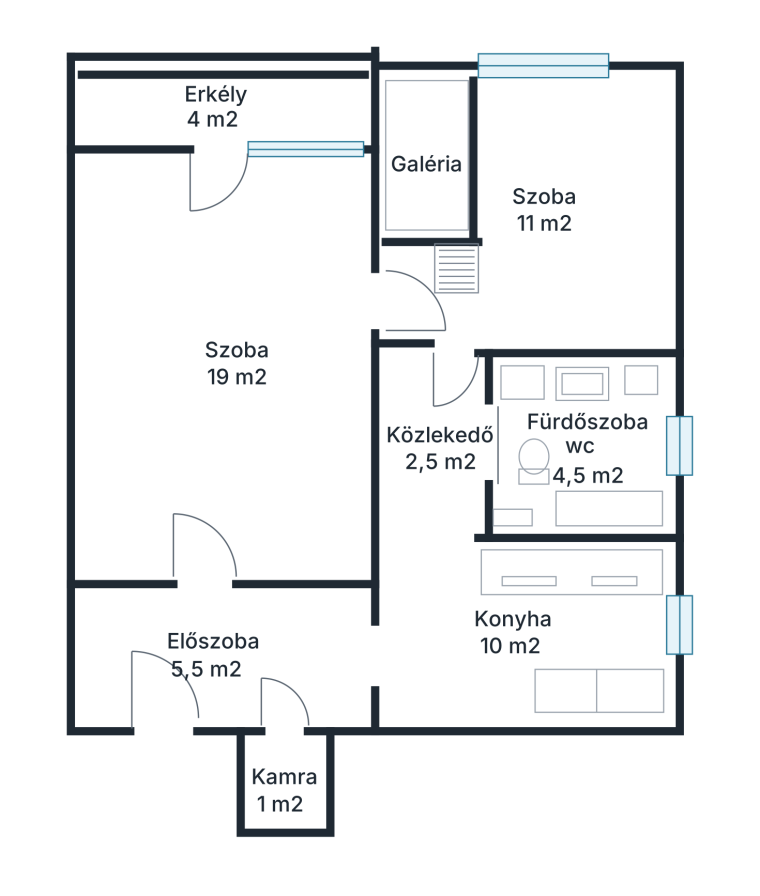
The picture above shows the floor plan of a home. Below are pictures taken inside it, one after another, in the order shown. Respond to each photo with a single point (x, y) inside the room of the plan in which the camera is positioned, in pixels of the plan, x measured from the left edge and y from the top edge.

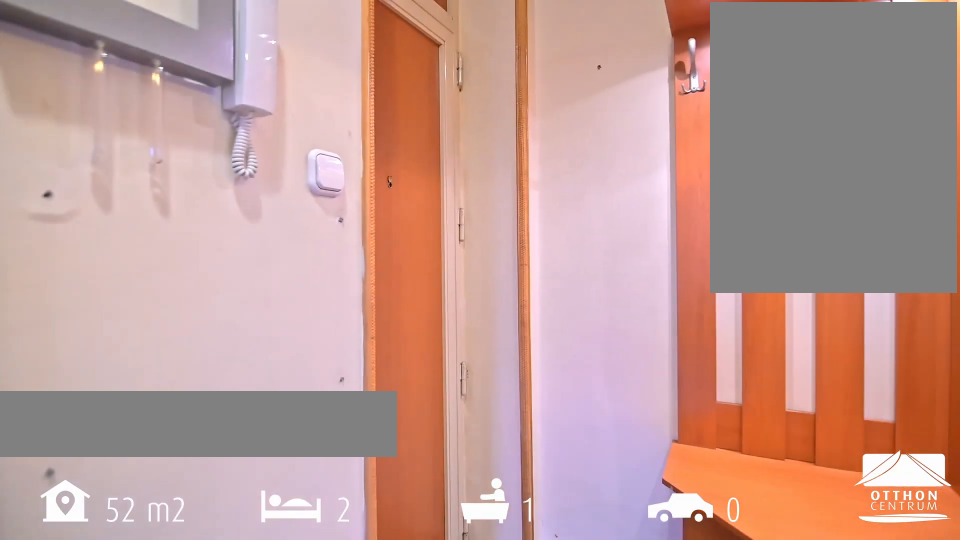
(205, 651)
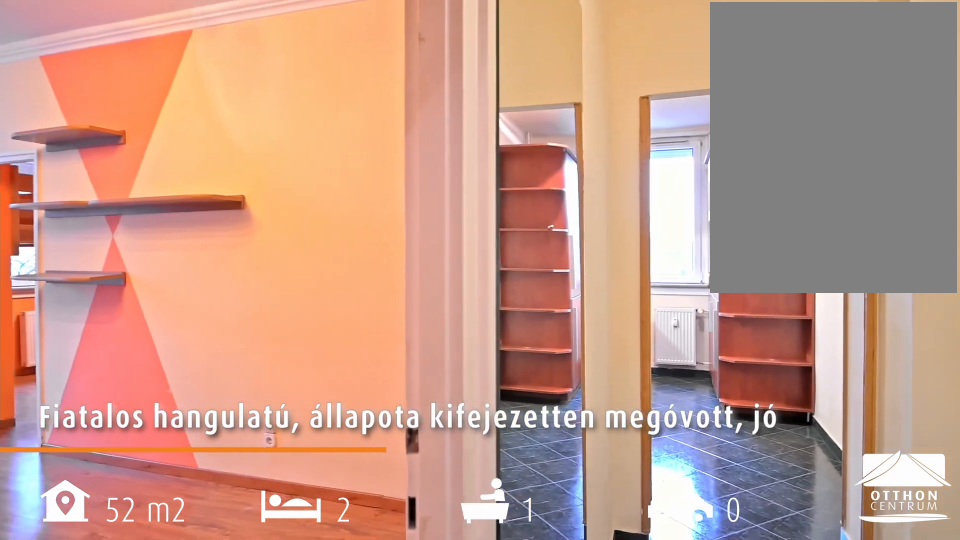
(205, 651)
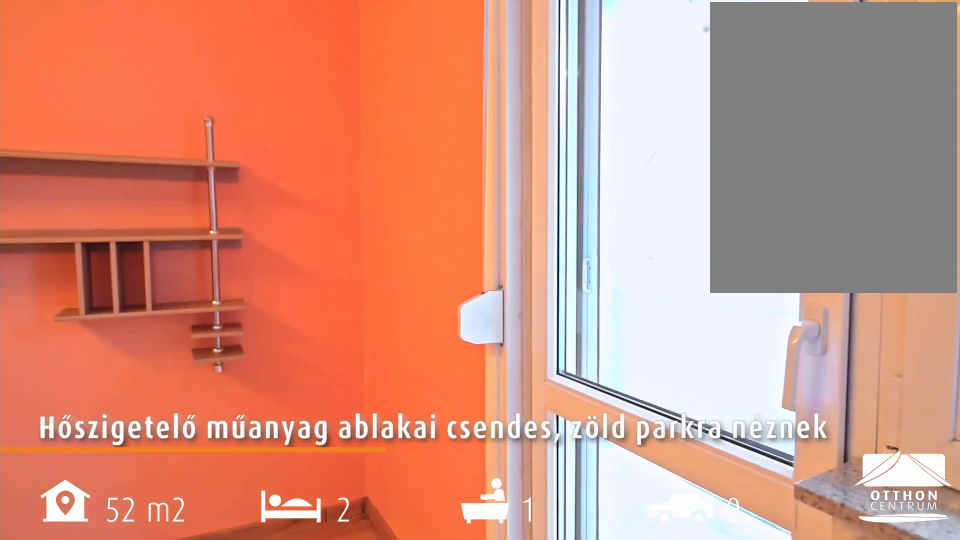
(236, 358)
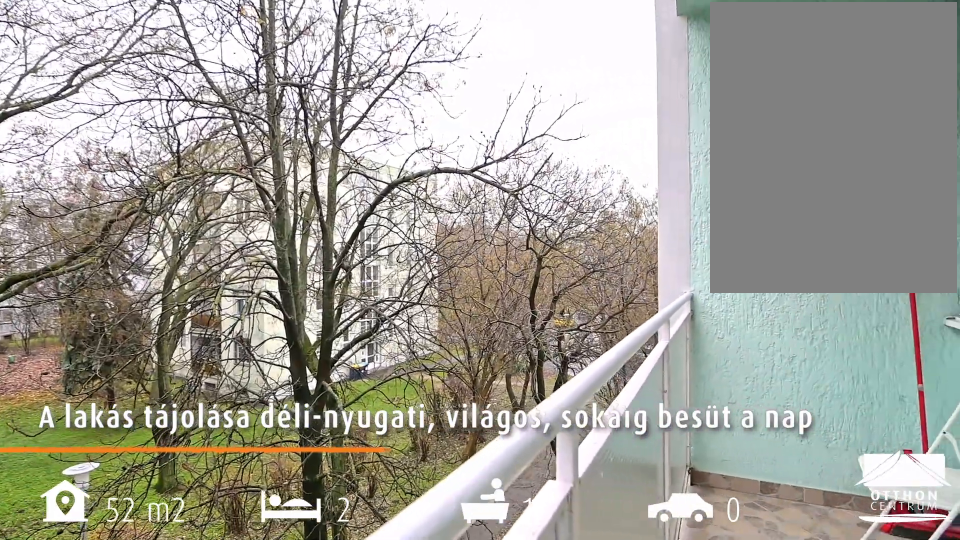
(220, 102)
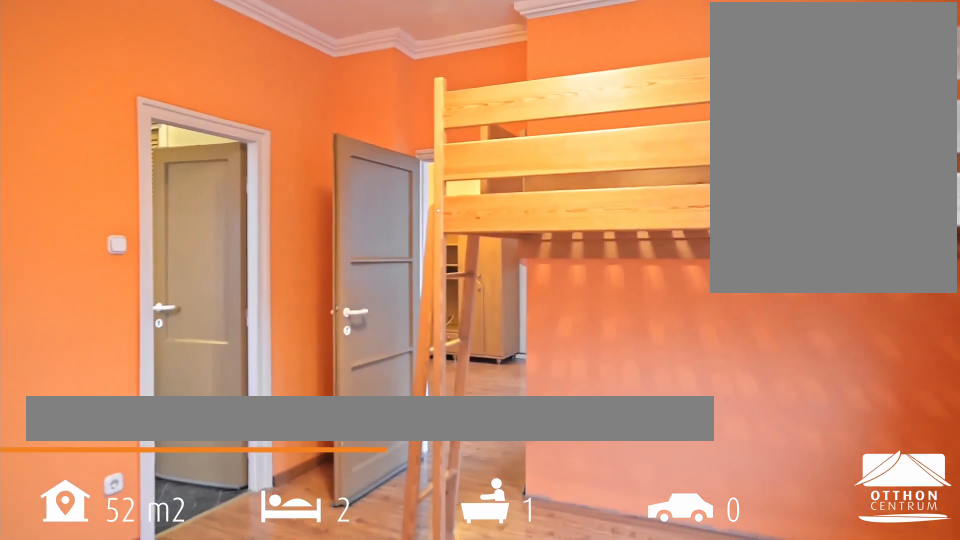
(545, 206)
